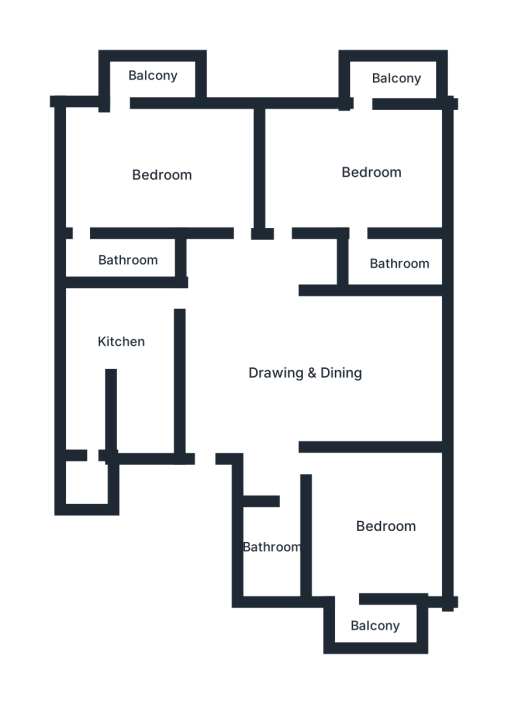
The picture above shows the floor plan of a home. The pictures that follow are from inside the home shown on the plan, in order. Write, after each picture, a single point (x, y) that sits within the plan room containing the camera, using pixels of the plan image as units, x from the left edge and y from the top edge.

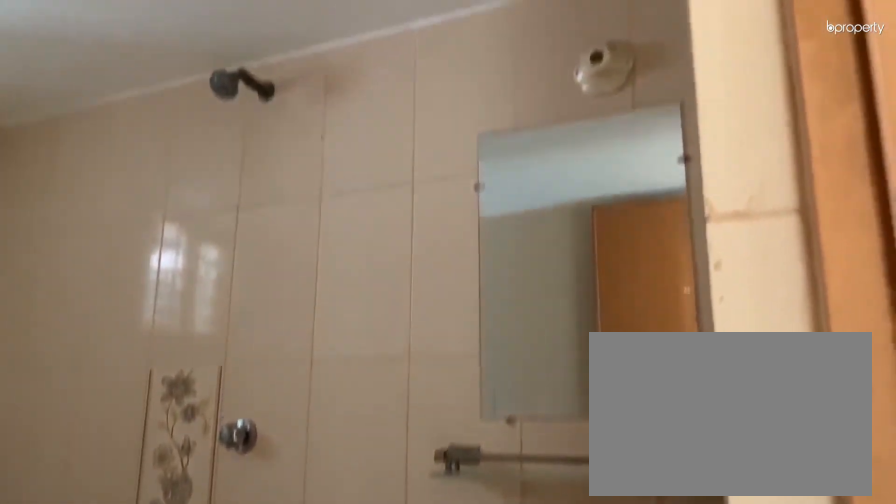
(280, 552)
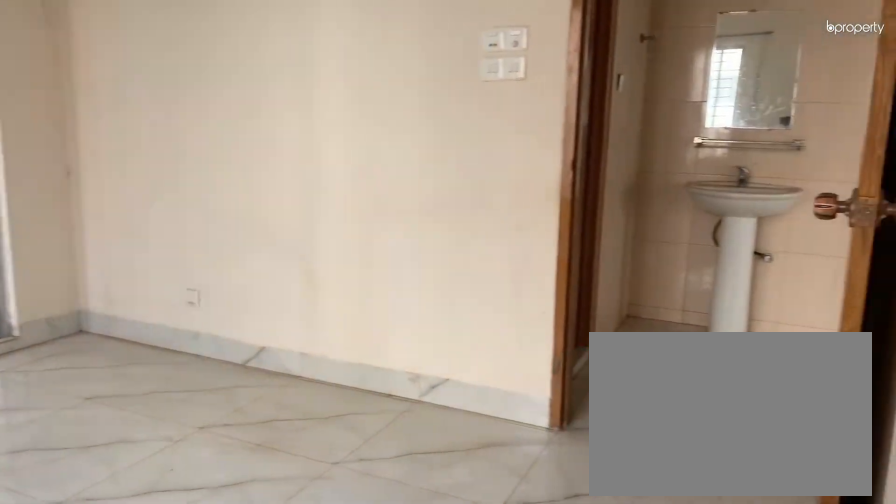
(375, 536)
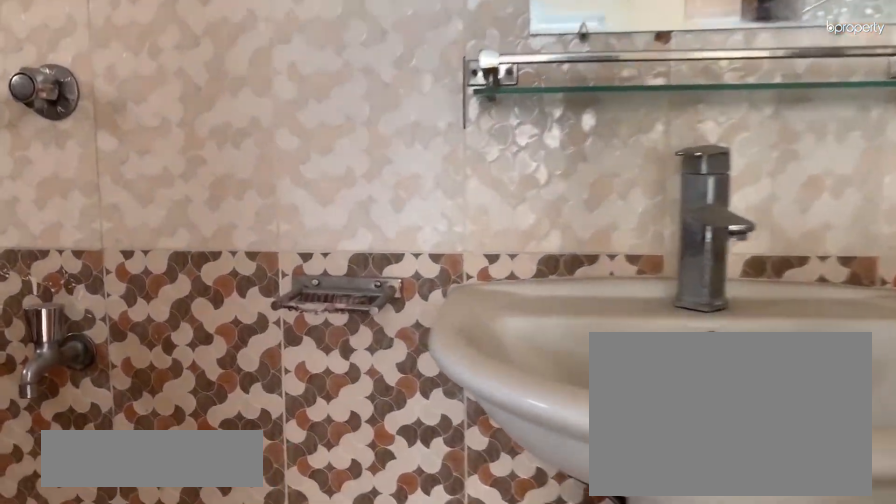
(397, 263)
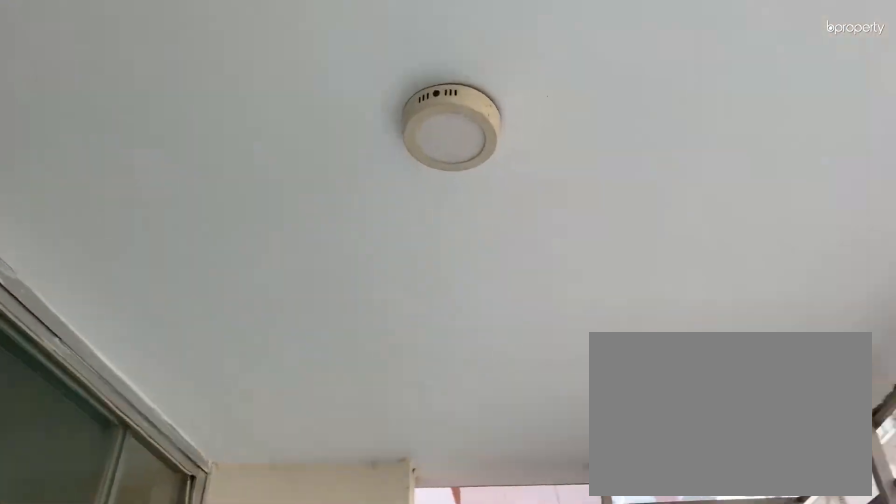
(390, 84)
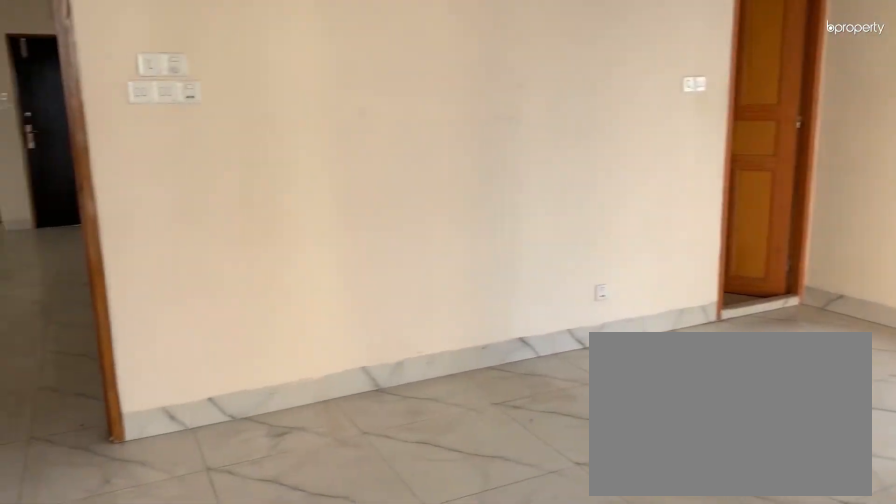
(161, 160)
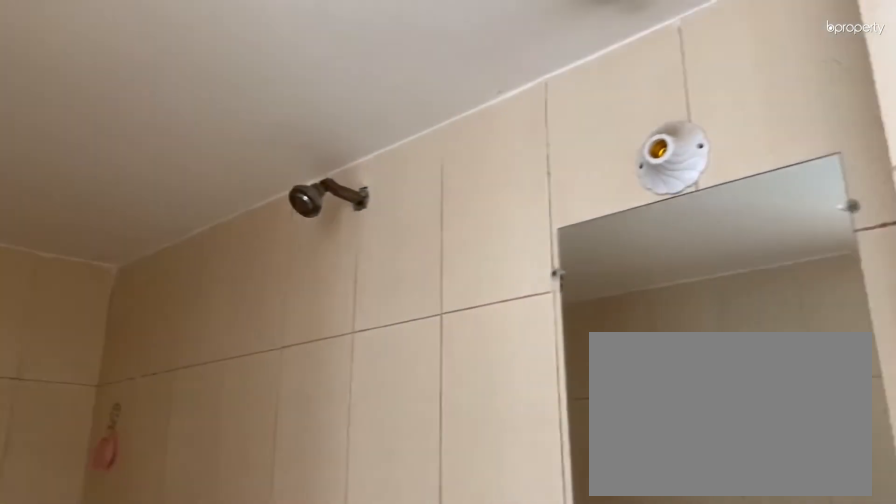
(140, 262)
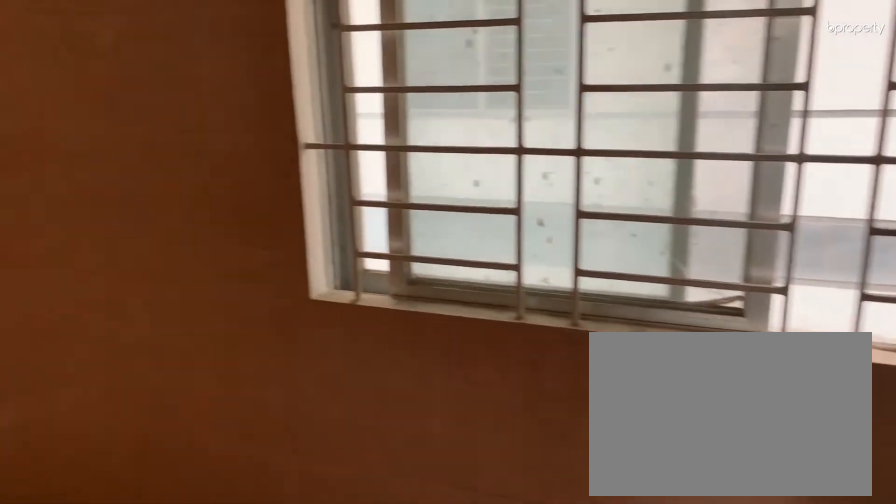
(110, 329)
